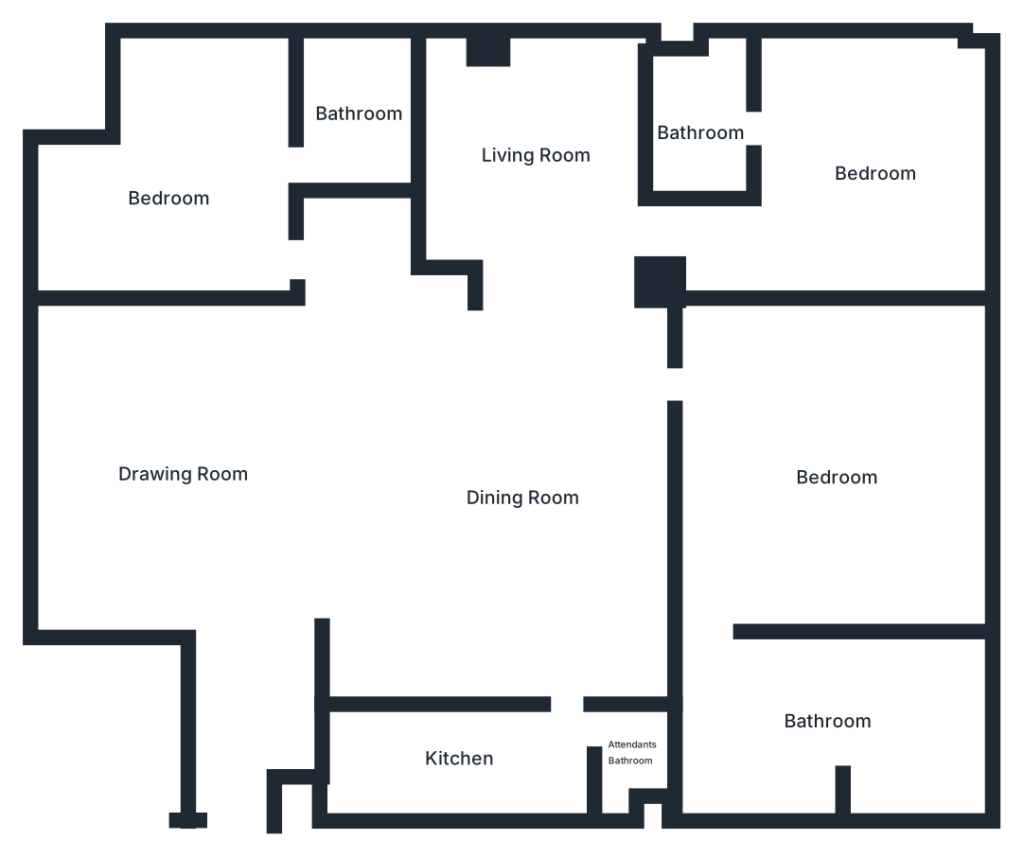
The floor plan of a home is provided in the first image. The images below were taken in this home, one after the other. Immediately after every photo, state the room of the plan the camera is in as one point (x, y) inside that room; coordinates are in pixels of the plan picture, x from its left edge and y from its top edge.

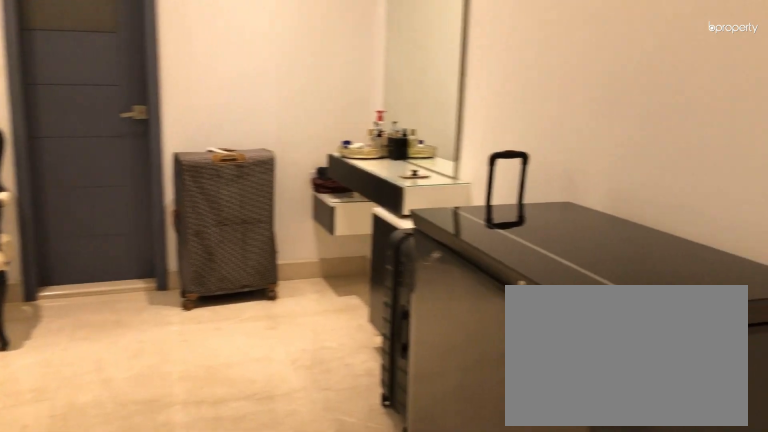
(839, 479)
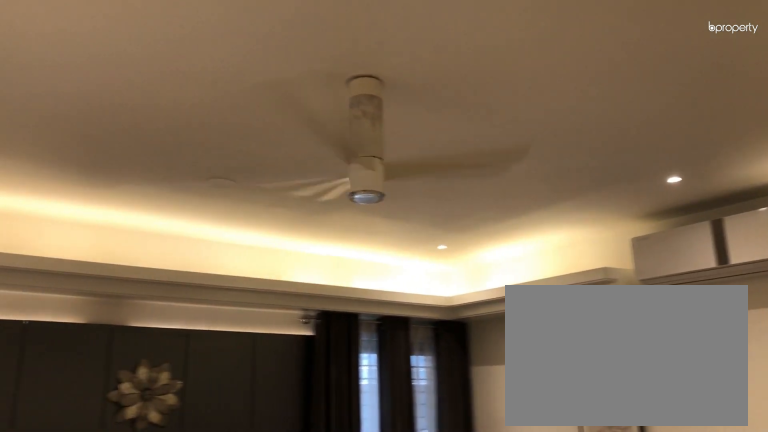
(839, 479)
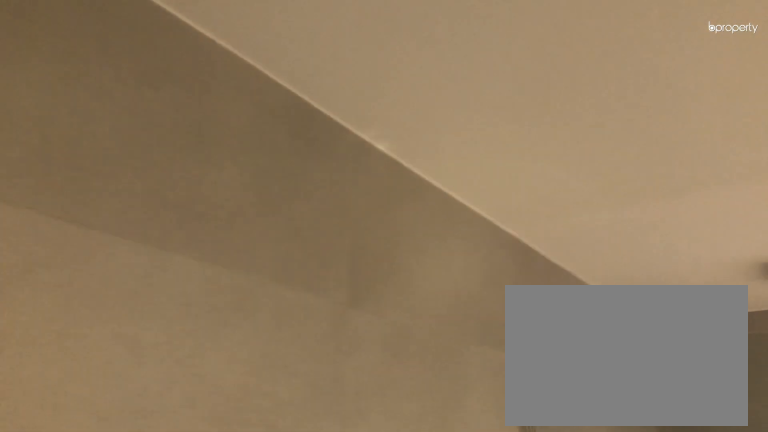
(827, 723)
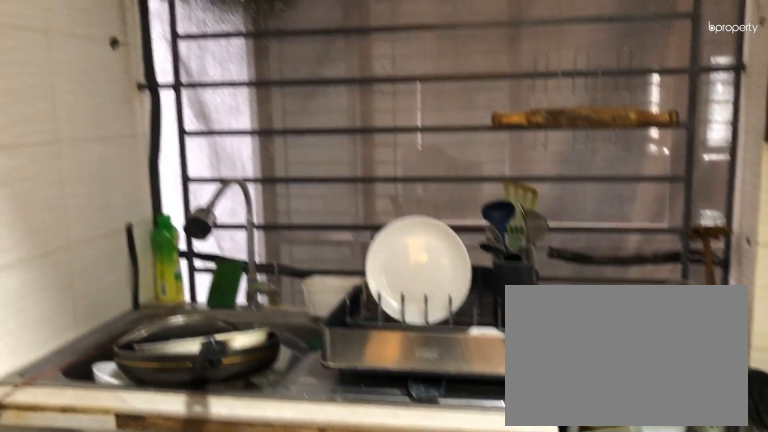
(464, 760)
